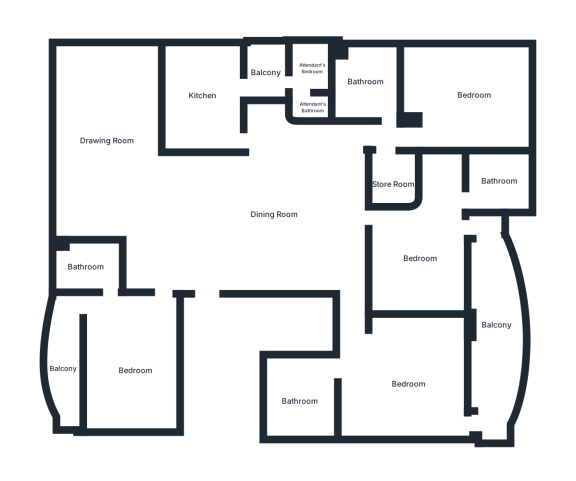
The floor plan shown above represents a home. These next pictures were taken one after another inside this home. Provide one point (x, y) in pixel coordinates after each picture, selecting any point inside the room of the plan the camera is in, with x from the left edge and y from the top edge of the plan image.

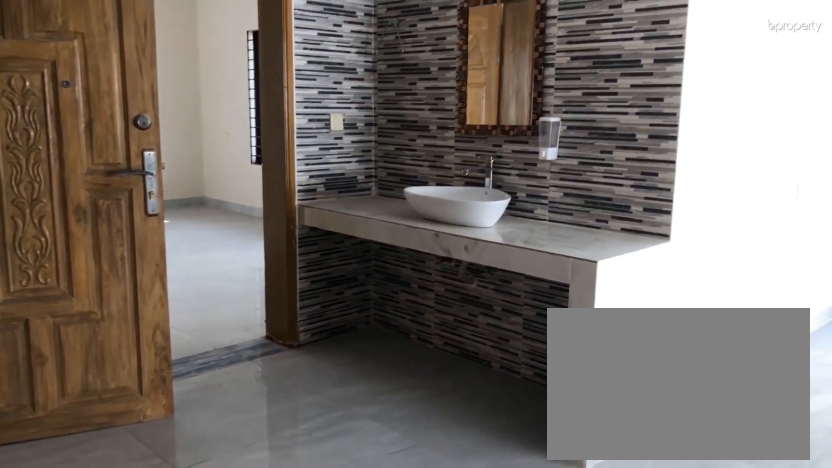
(275, 213)
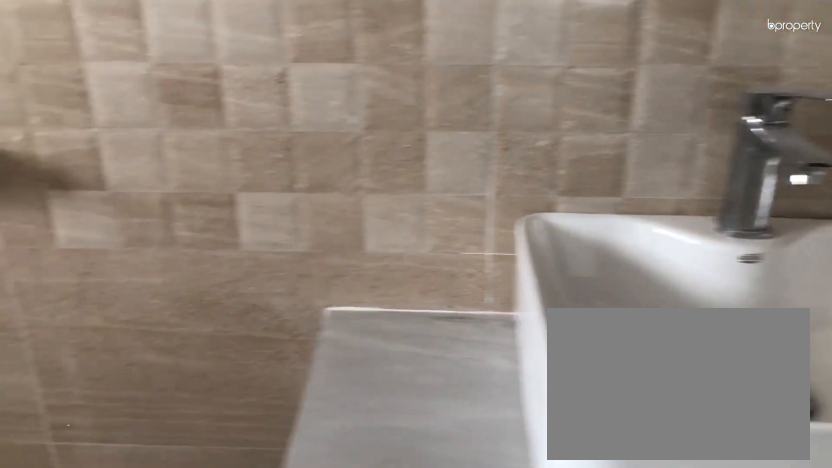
(88, 266)
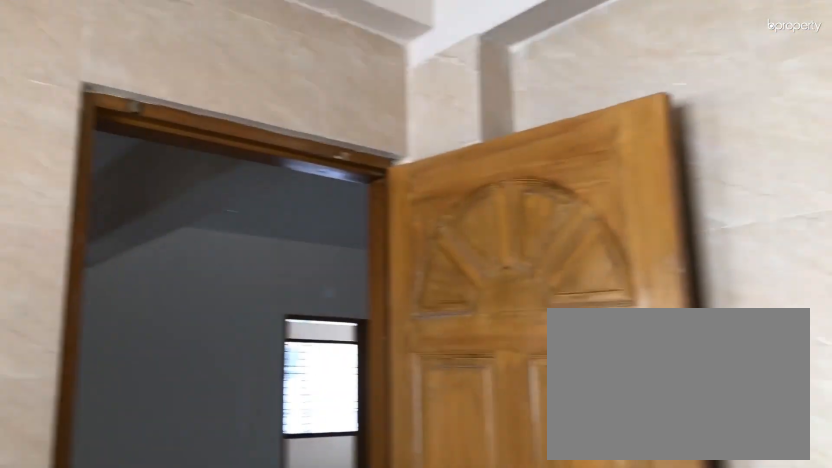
(202, 93)
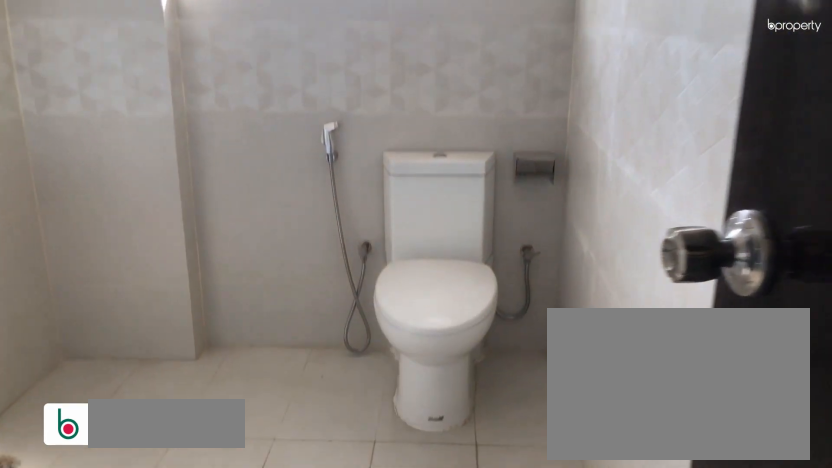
(494, 181)
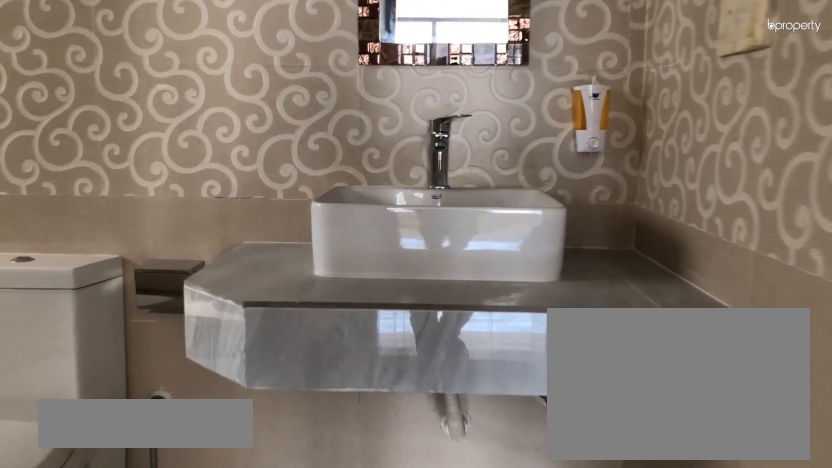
(297, 397)
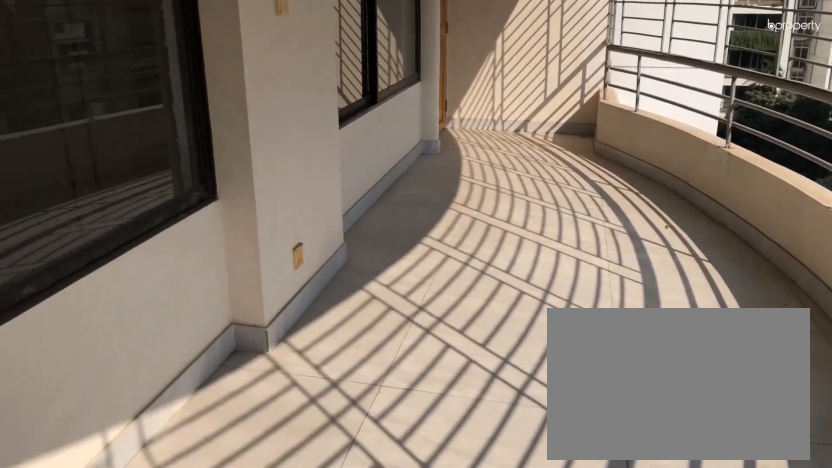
(496, 307)
